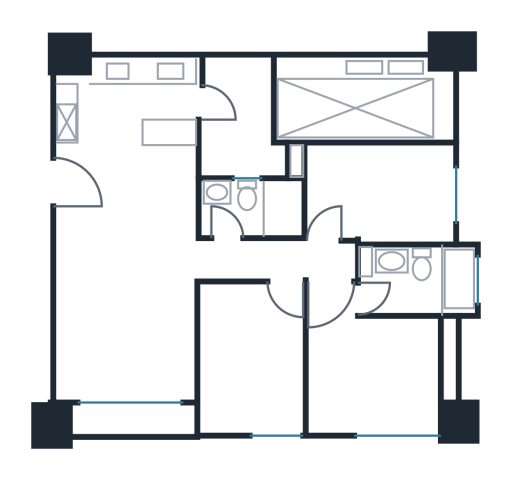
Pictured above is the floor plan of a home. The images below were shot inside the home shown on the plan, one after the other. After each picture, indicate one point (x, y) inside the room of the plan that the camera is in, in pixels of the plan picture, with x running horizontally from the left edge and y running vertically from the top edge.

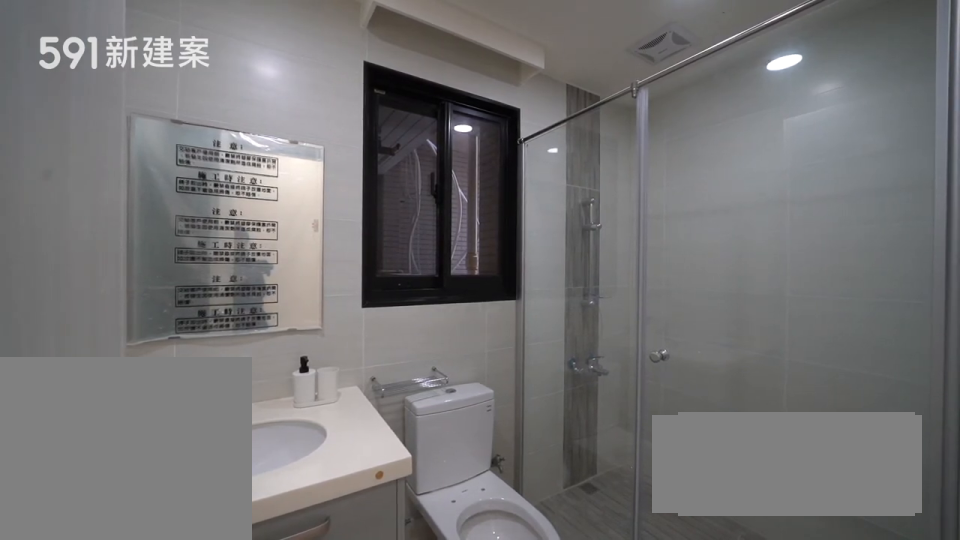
(254, 207)
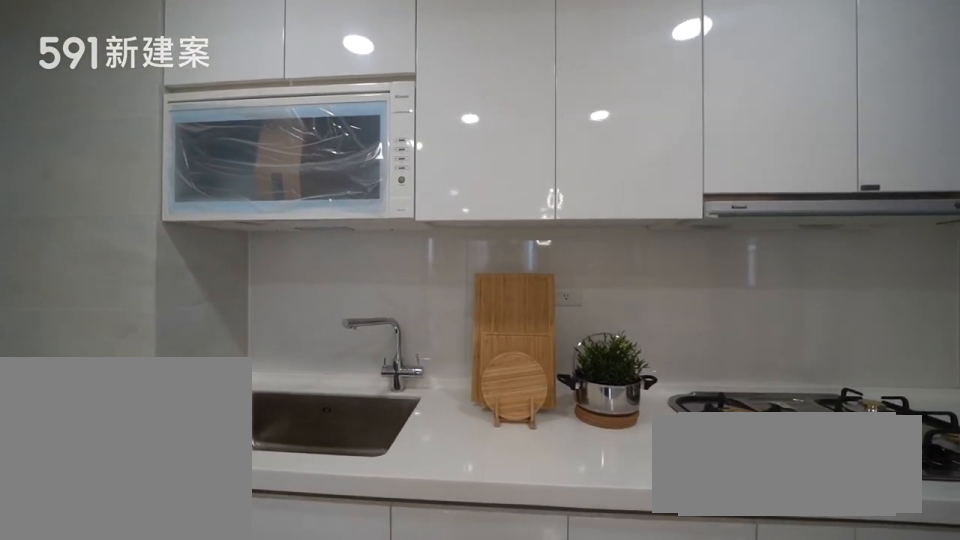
(130, 103)
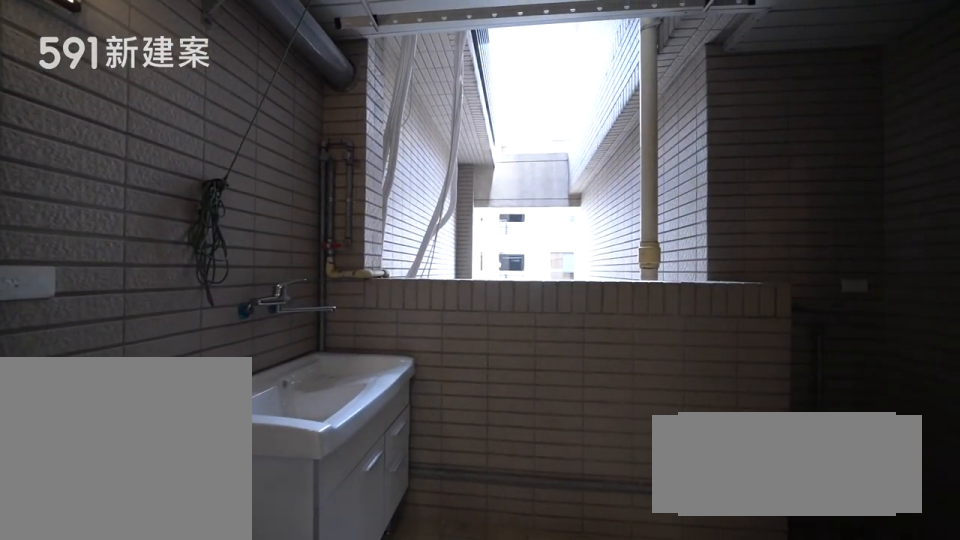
(248, 117)
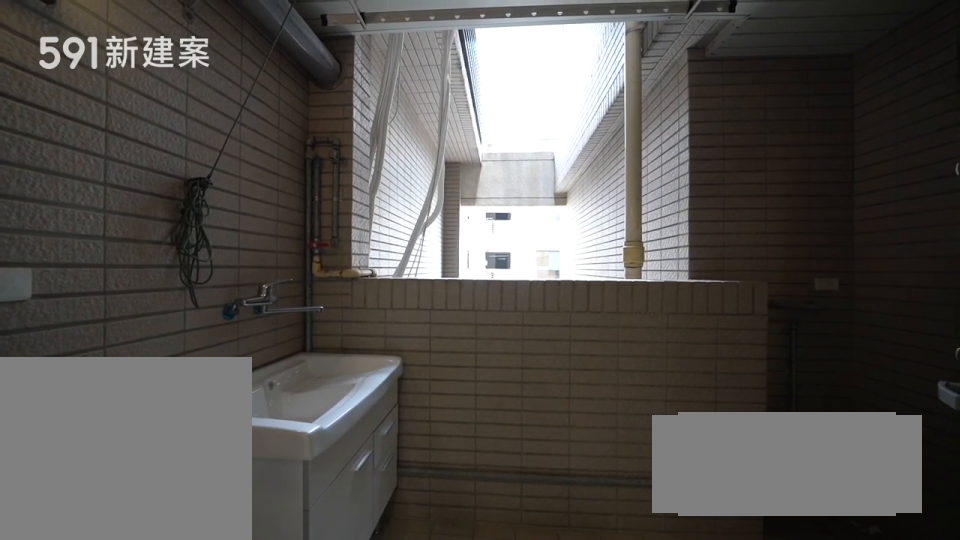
(248, 117)
